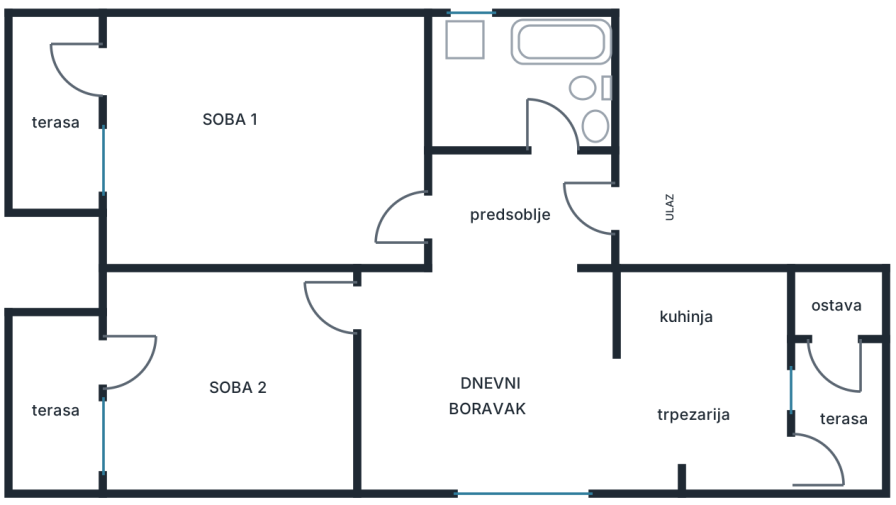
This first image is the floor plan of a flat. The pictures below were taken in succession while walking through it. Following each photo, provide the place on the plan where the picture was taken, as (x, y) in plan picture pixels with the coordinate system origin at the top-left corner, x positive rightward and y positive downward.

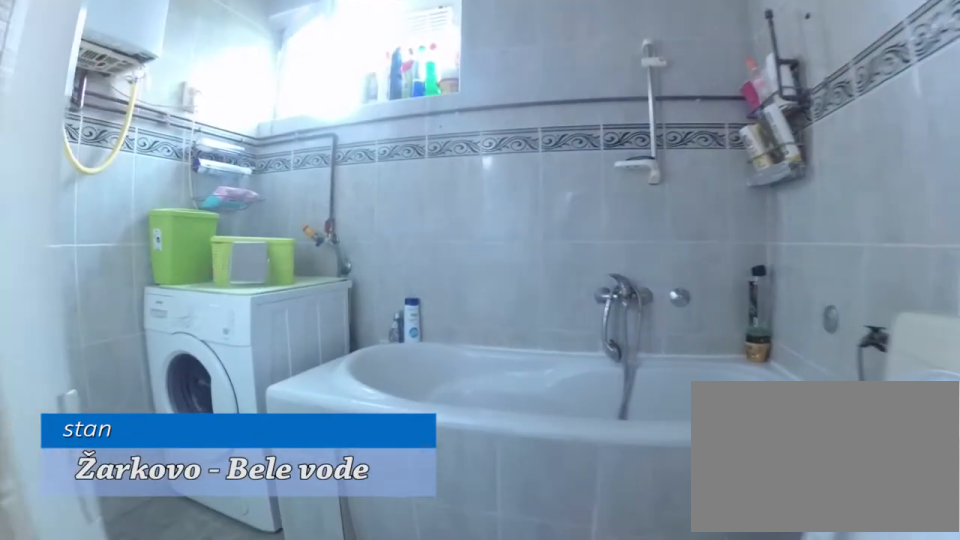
(566, 148)
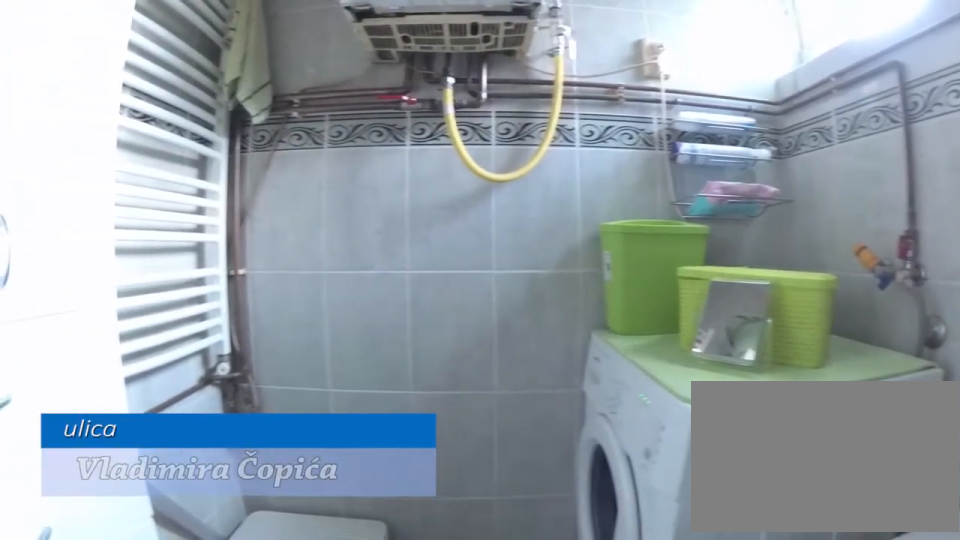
(567, 104)
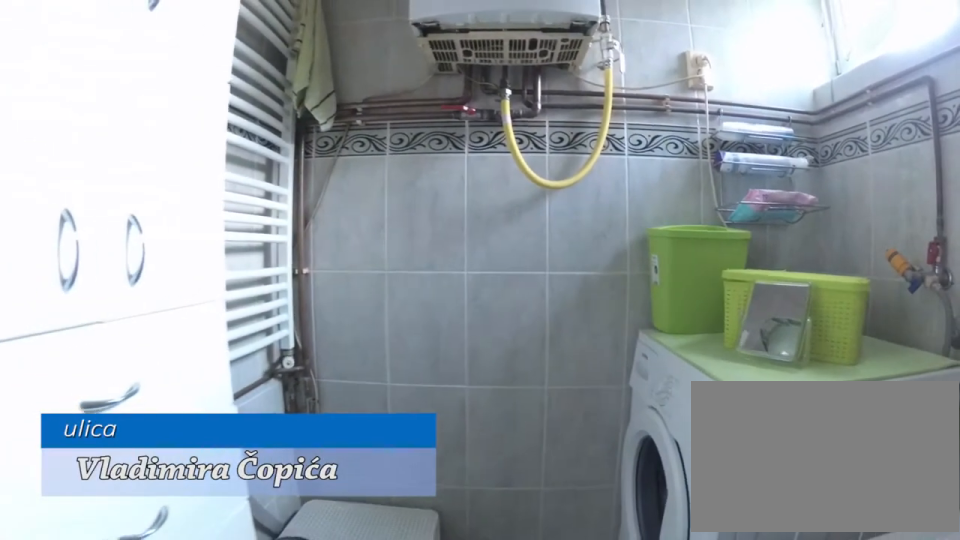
(570, 111)
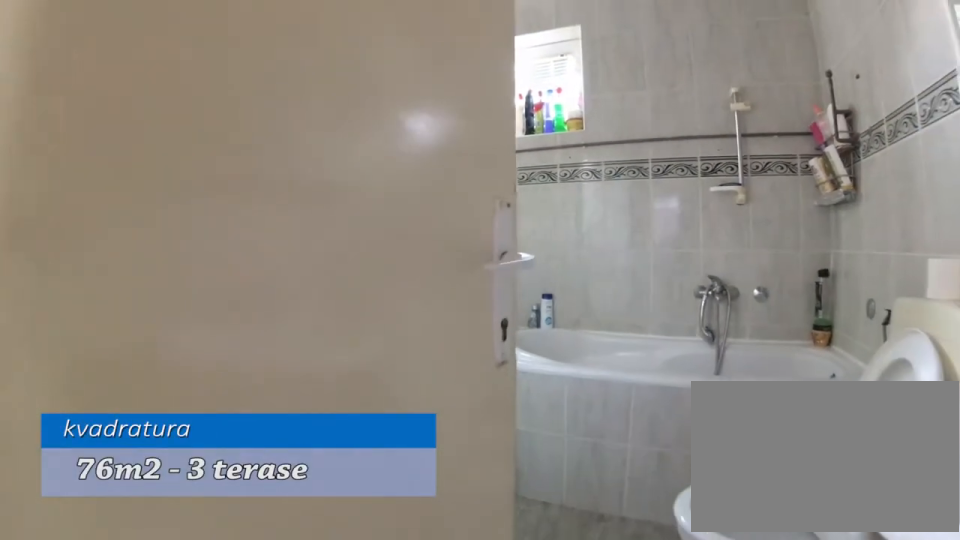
(563, 170)
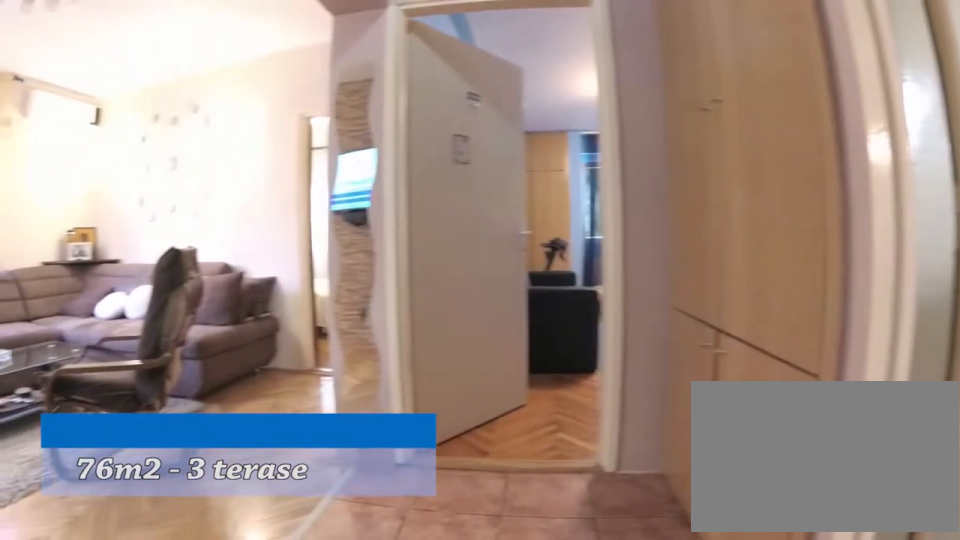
(595, 195)
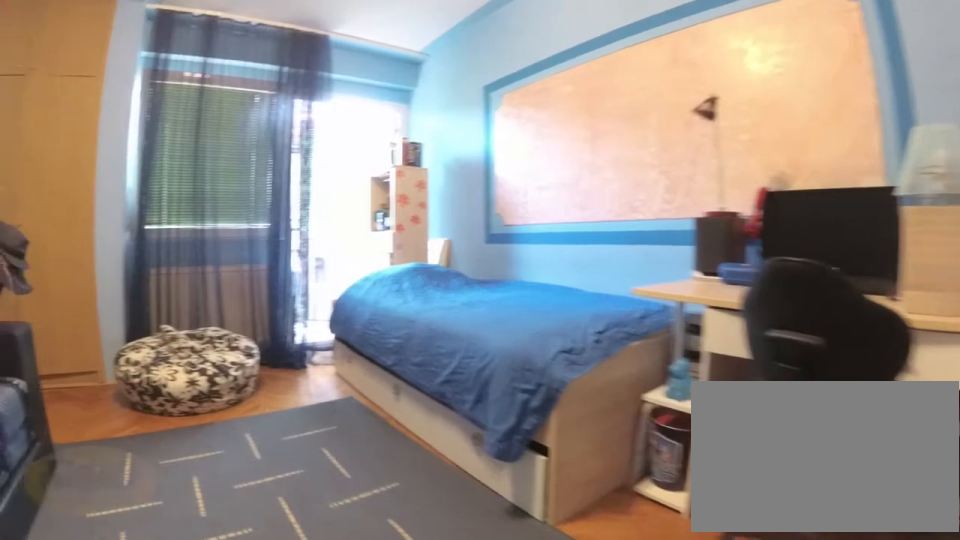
(374, 180)
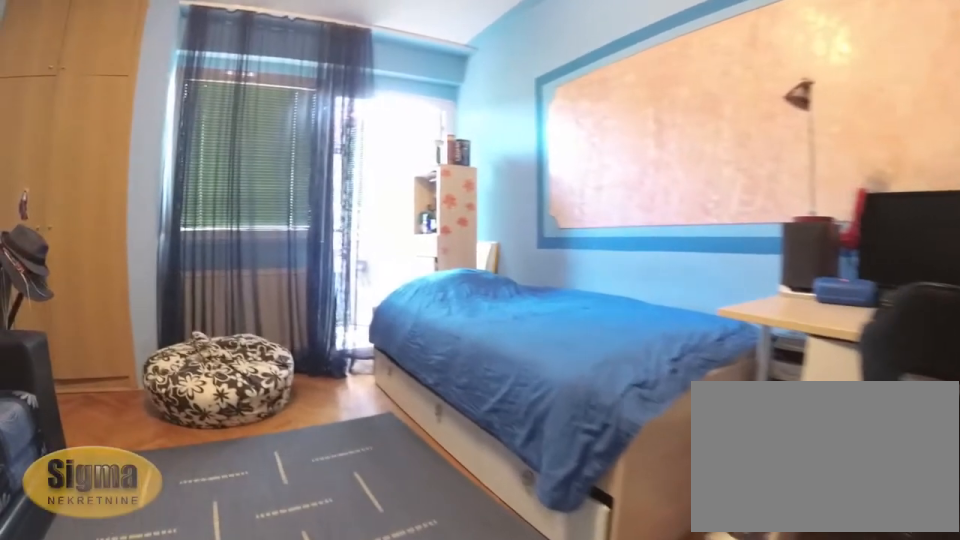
(364, 173)
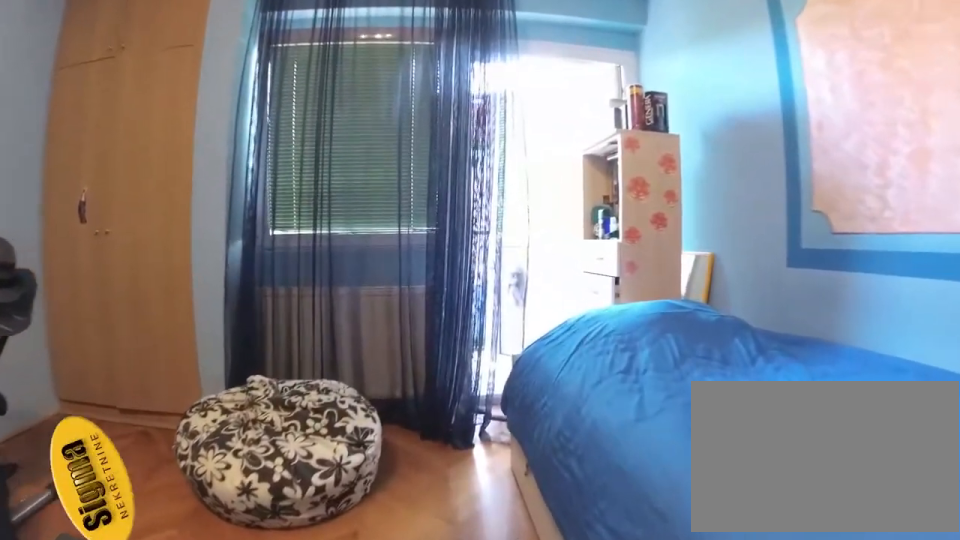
(315, 150)
